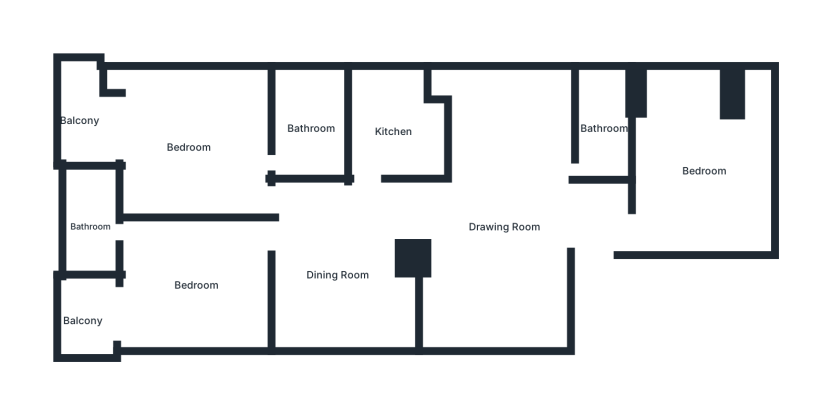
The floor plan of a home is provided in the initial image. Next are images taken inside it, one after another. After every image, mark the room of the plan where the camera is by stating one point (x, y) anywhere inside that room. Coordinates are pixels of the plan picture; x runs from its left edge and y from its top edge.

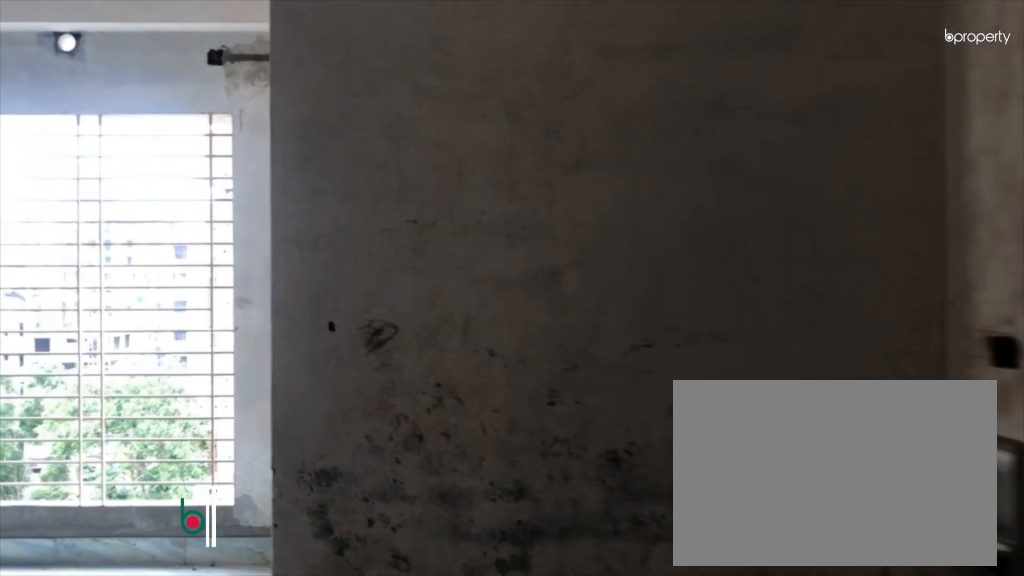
(504, 226)
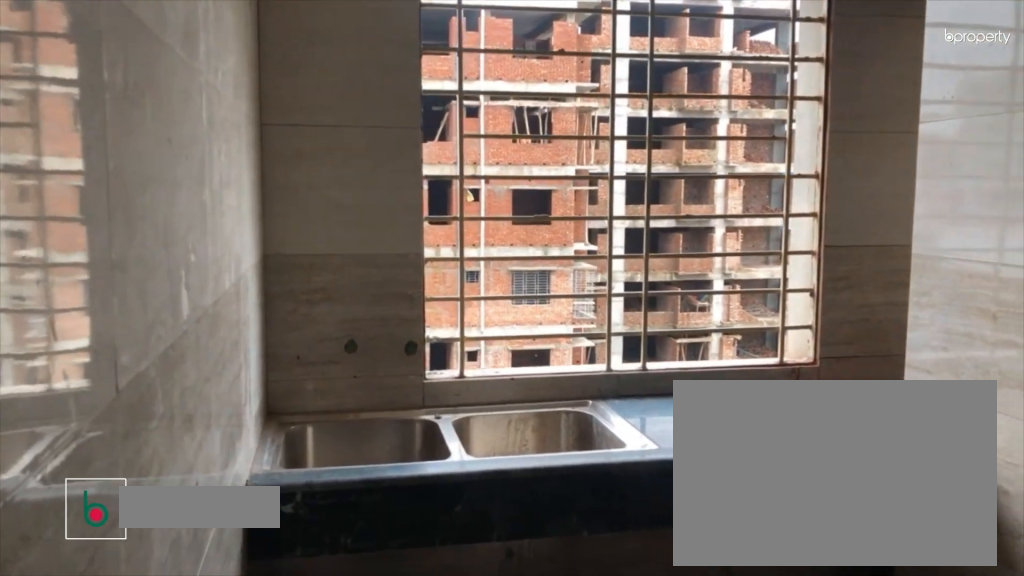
(395, 131)
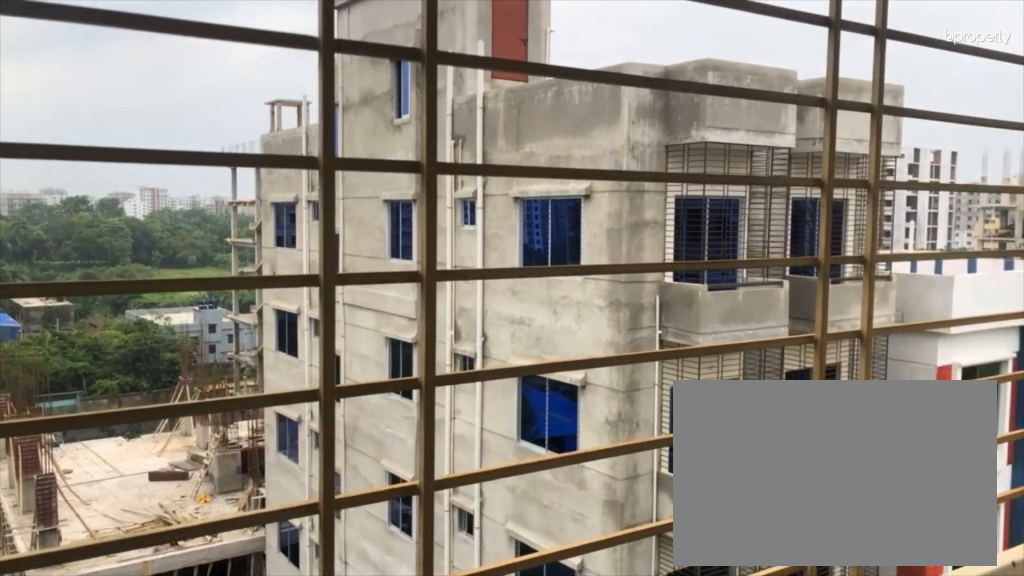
(75, 121)
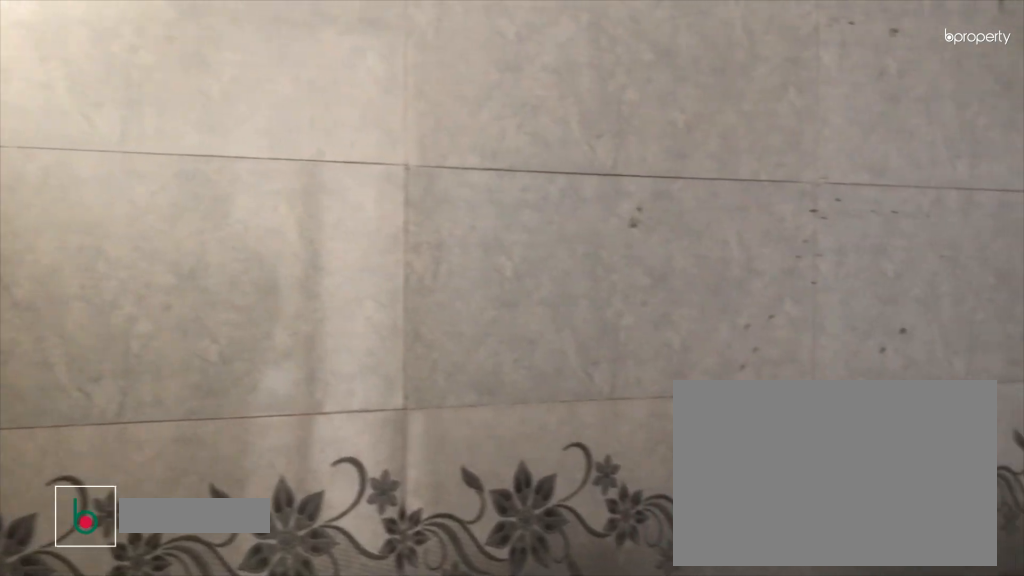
(88, 227)
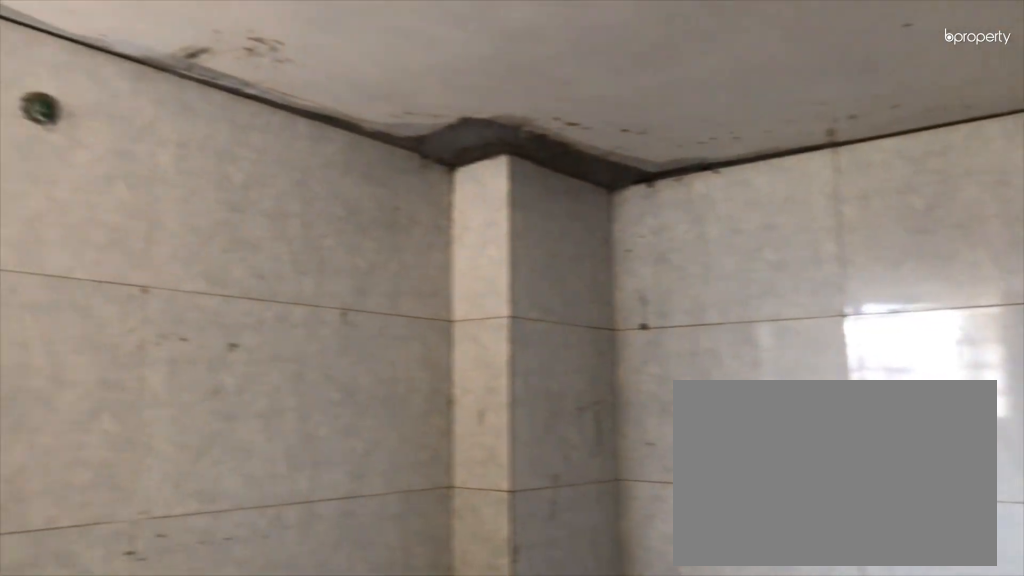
(88, 227)
